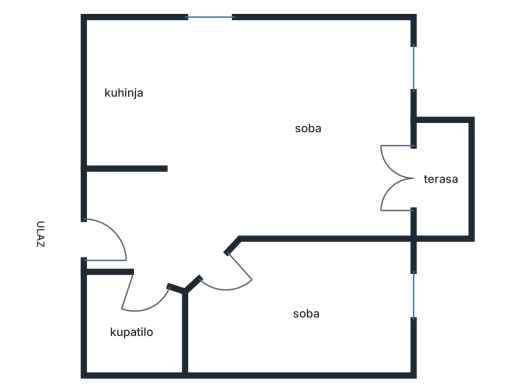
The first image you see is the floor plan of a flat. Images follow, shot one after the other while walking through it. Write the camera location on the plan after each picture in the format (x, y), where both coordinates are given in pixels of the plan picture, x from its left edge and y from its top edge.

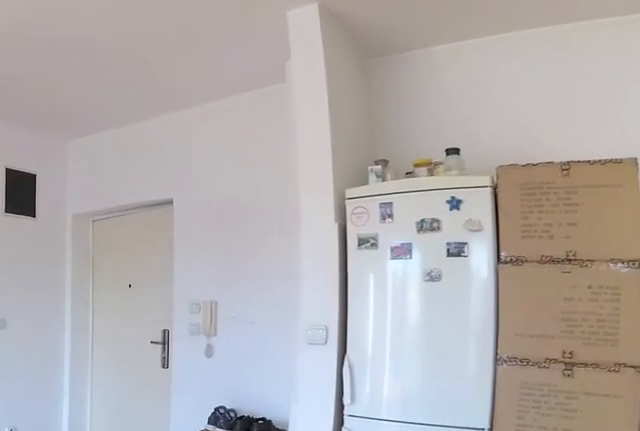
(333, 109)
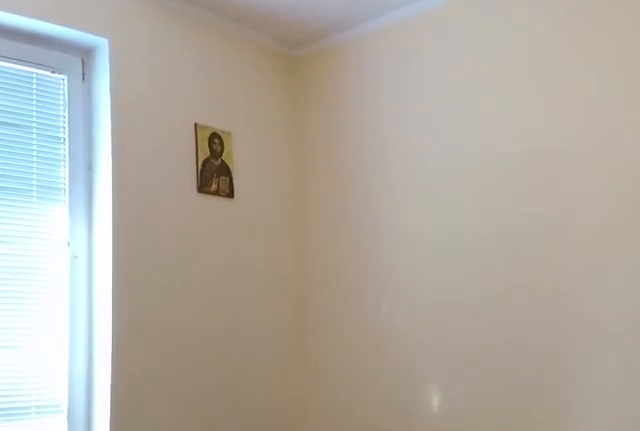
(307, 261)
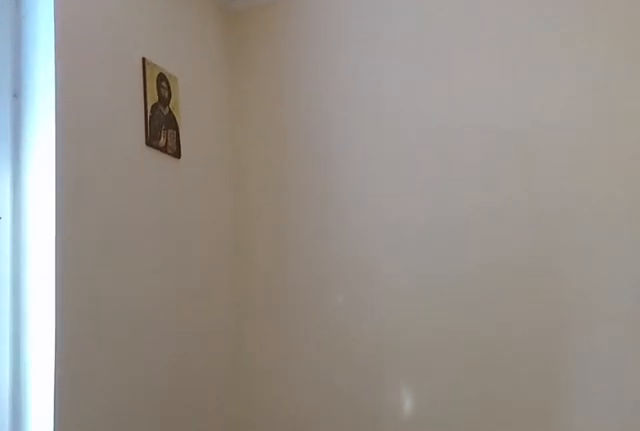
(352, 252)
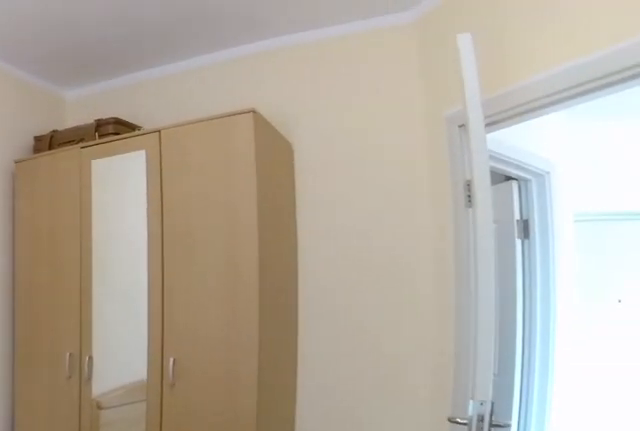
(381, 250)
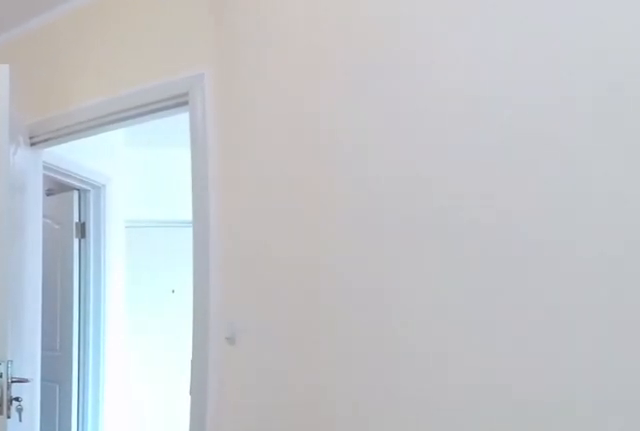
(386, 261)
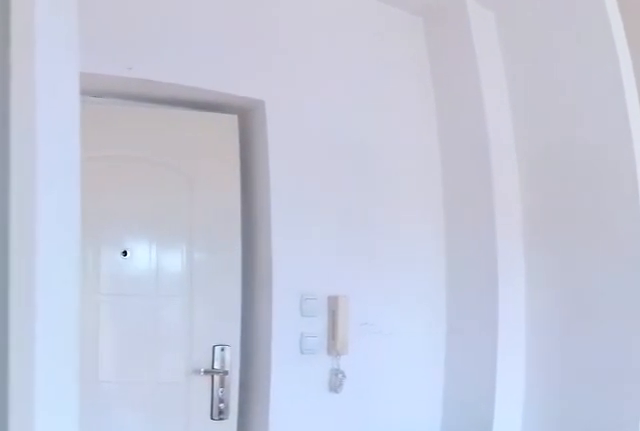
(171, 259)
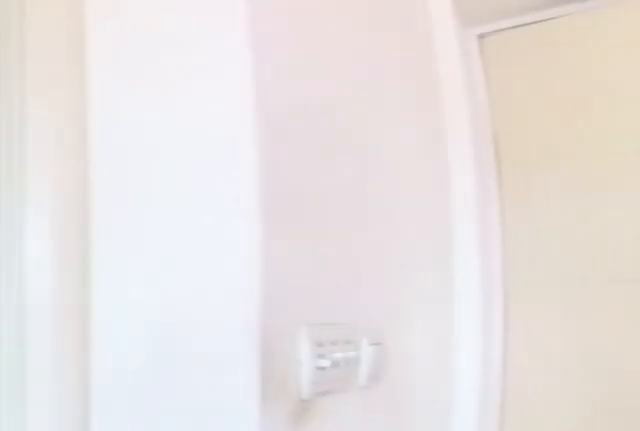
(166, 233)
